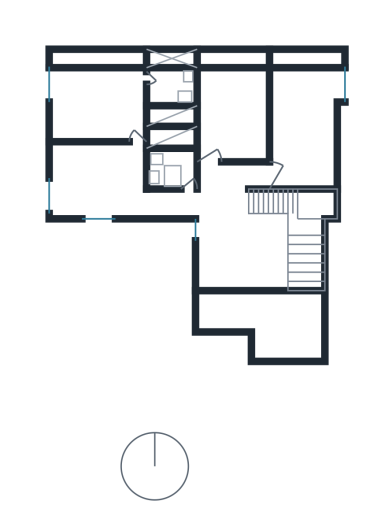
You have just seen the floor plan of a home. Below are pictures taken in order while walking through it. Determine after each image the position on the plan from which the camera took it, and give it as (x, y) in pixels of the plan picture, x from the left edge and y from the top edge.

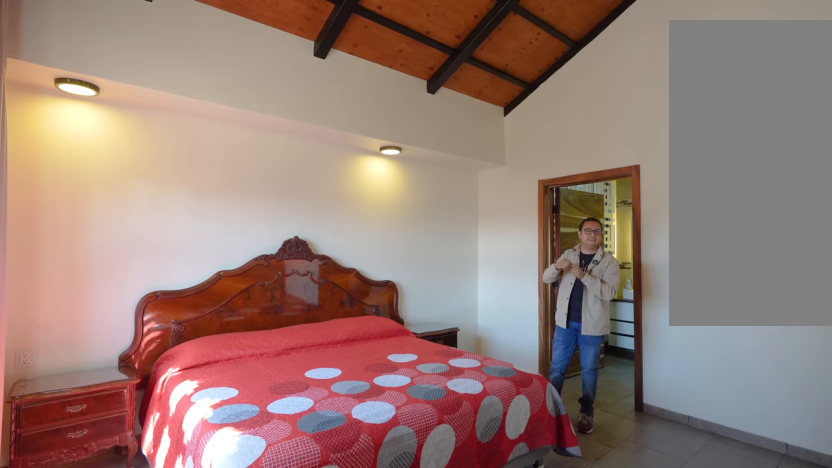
(100, 126)
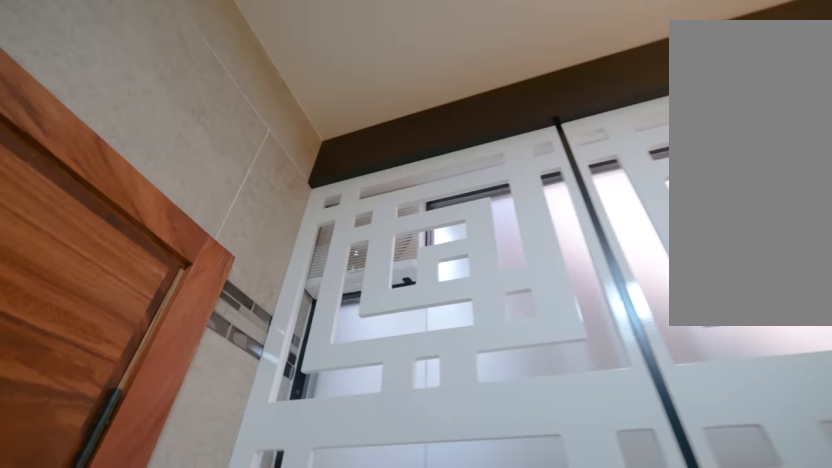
(172, 84)
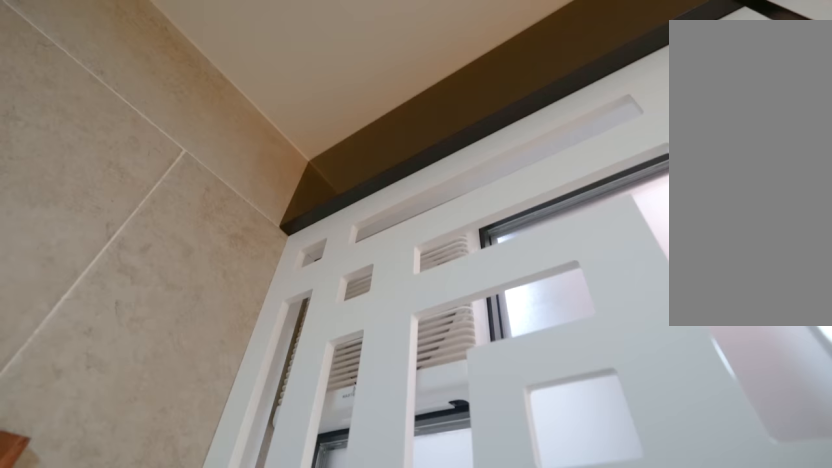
(172, 84)
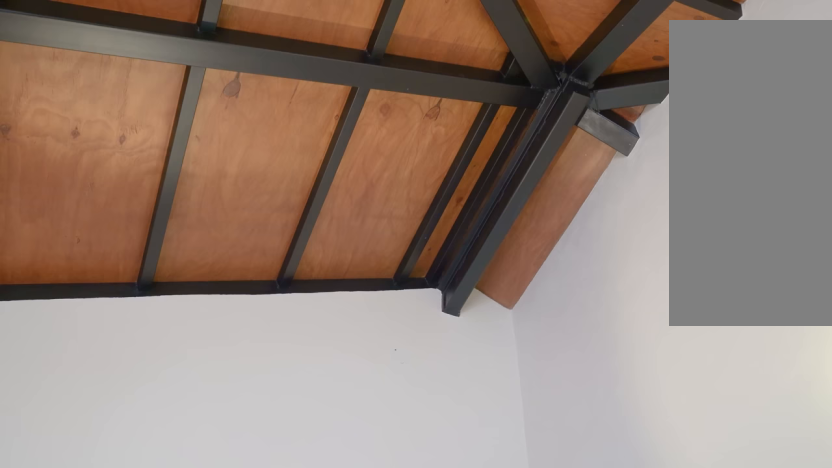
(128, 94)
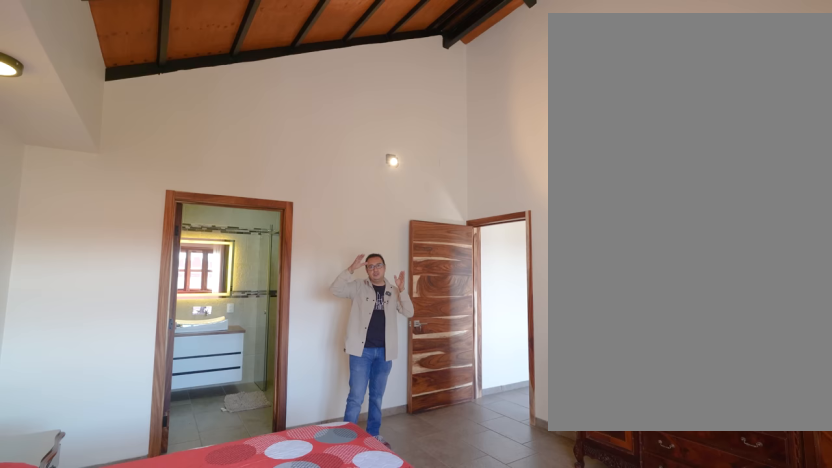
(95, 95)
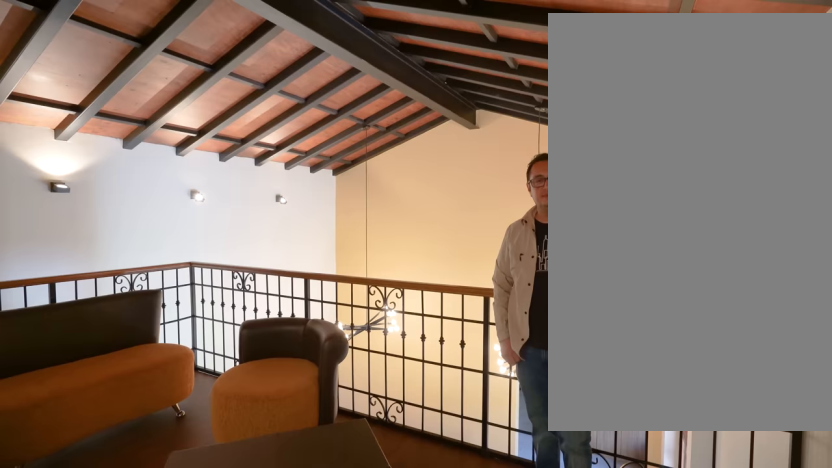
(227, 230)
